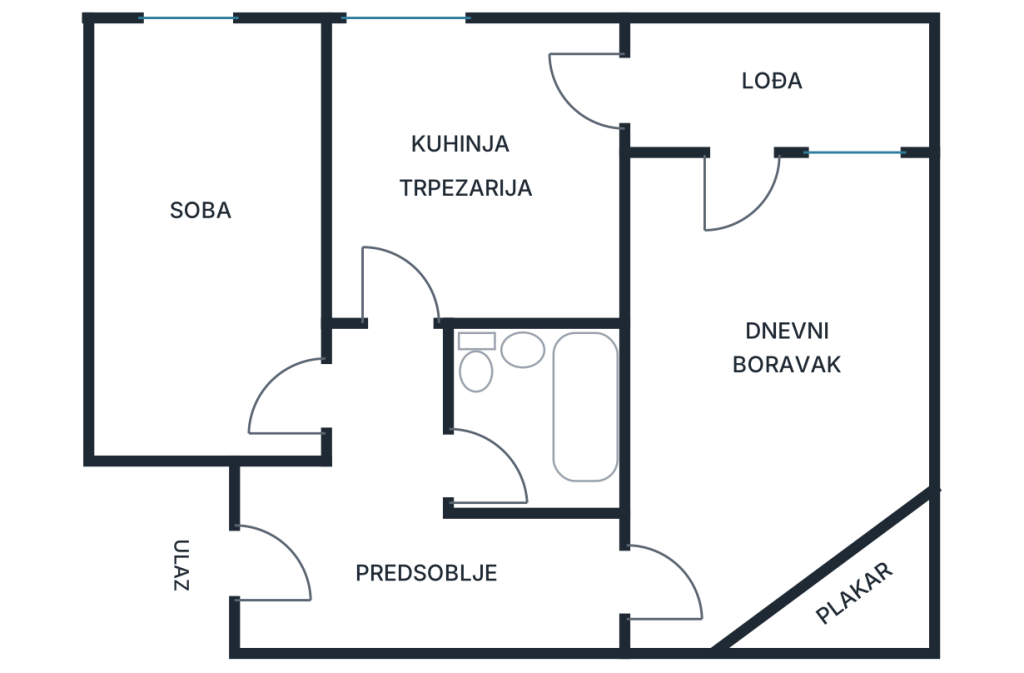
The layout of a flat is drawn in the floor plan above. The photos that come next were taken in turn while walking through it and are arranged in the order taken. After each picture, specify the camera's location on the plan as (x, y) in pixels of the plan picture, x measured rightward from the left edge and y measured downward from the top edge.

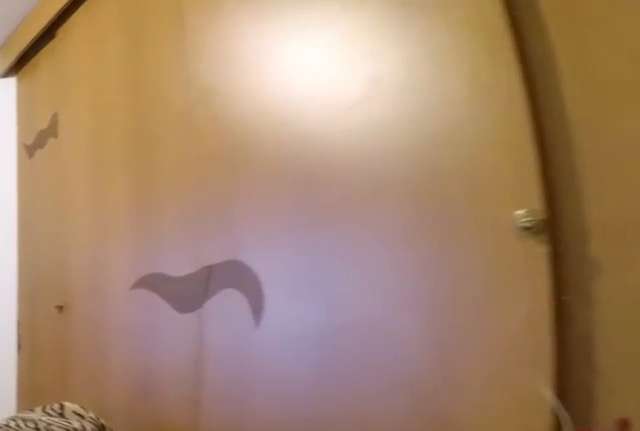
(634, 588)
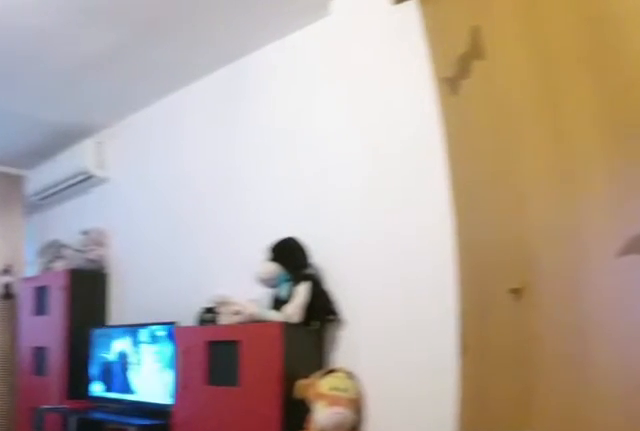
(673, 600)
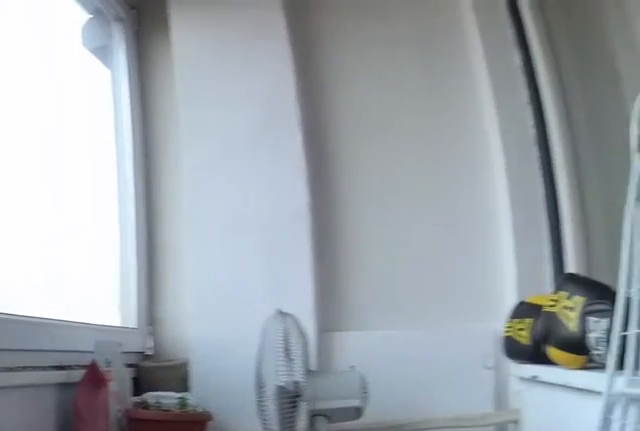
(721, 105)
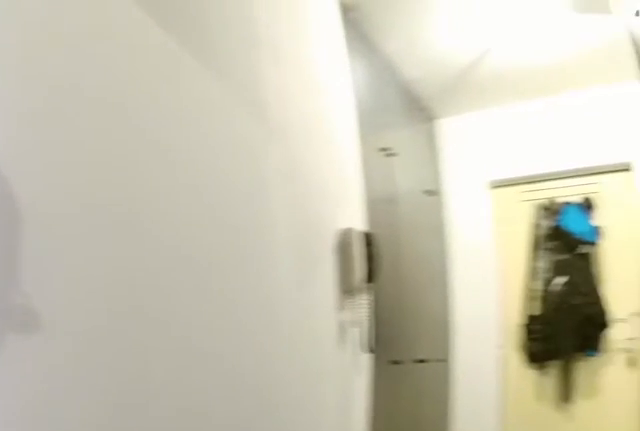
(685, 576)
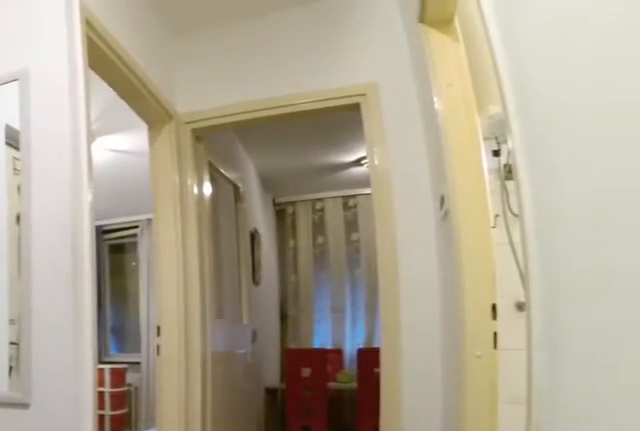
(391, 601)
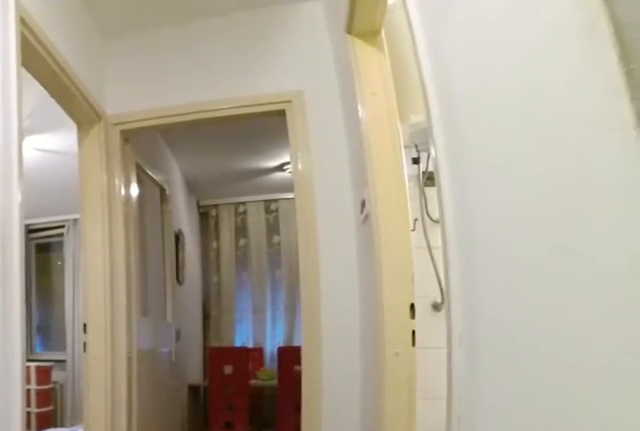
(384, 593)
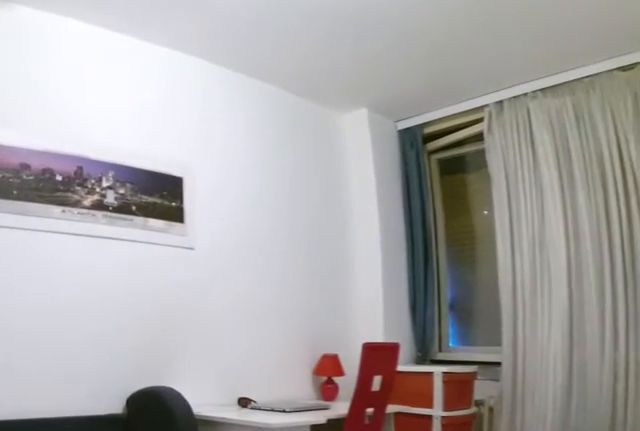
(331, 407)
